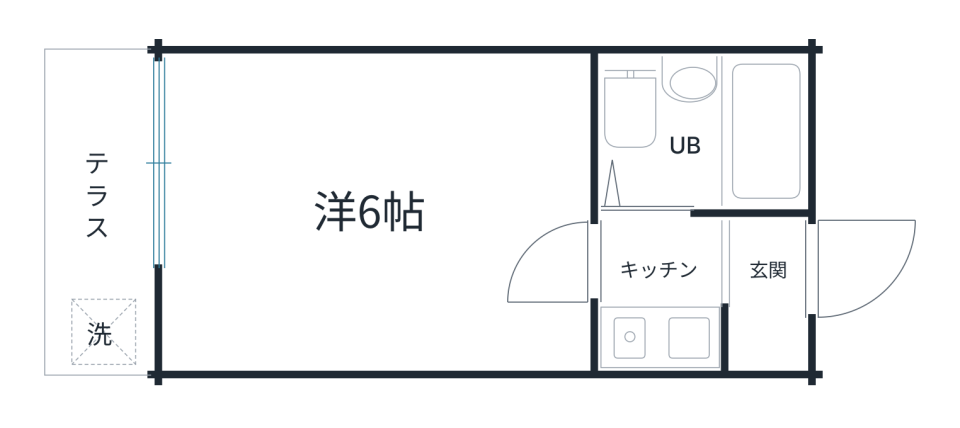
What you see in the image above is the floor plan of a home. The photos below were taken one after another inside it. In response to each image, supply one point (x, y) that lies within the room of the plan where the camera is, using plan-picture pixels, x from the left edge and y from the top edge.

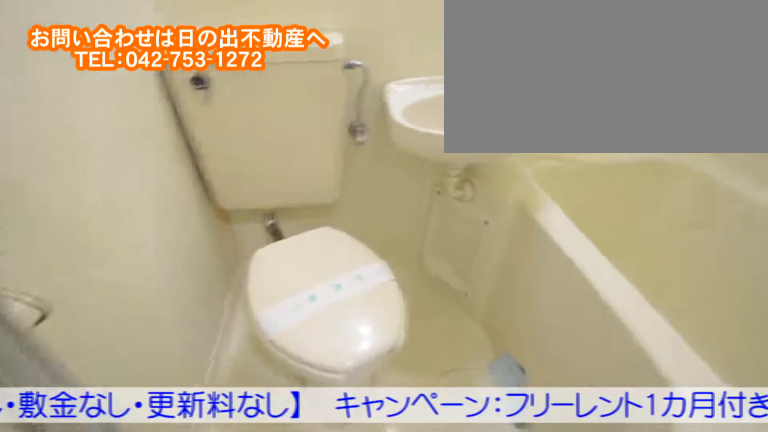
(747, 137)
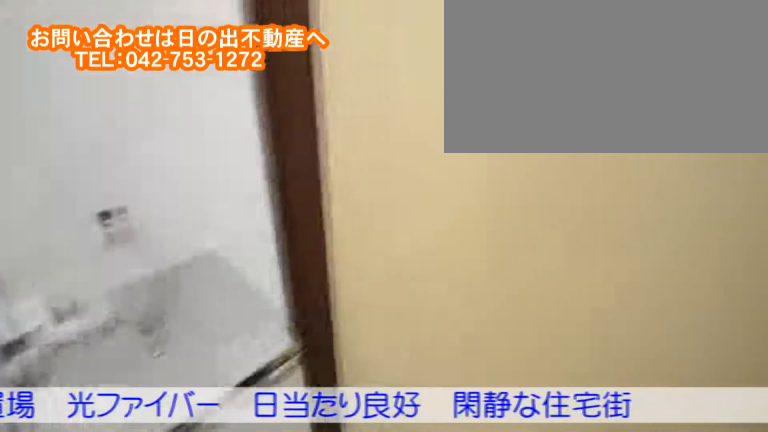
(661, 253)
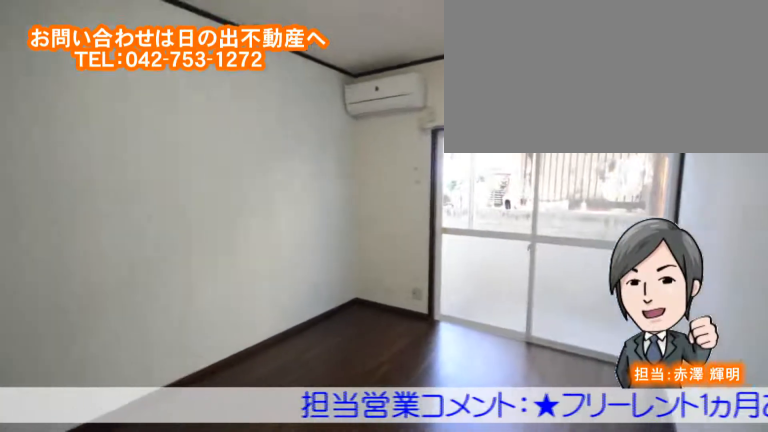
(261, 203)
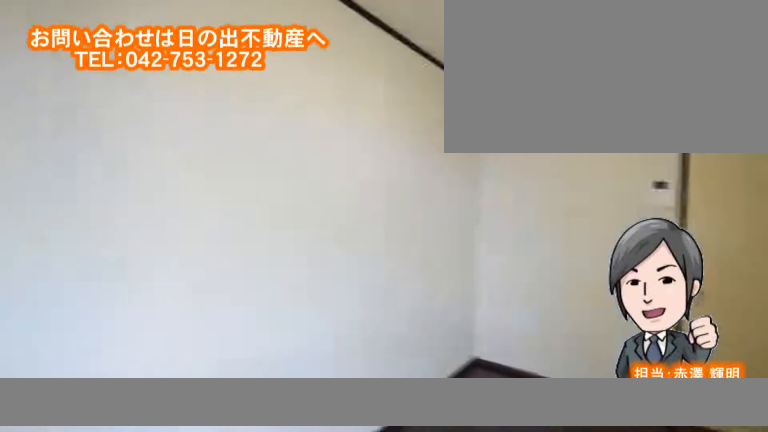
(262, 203)
